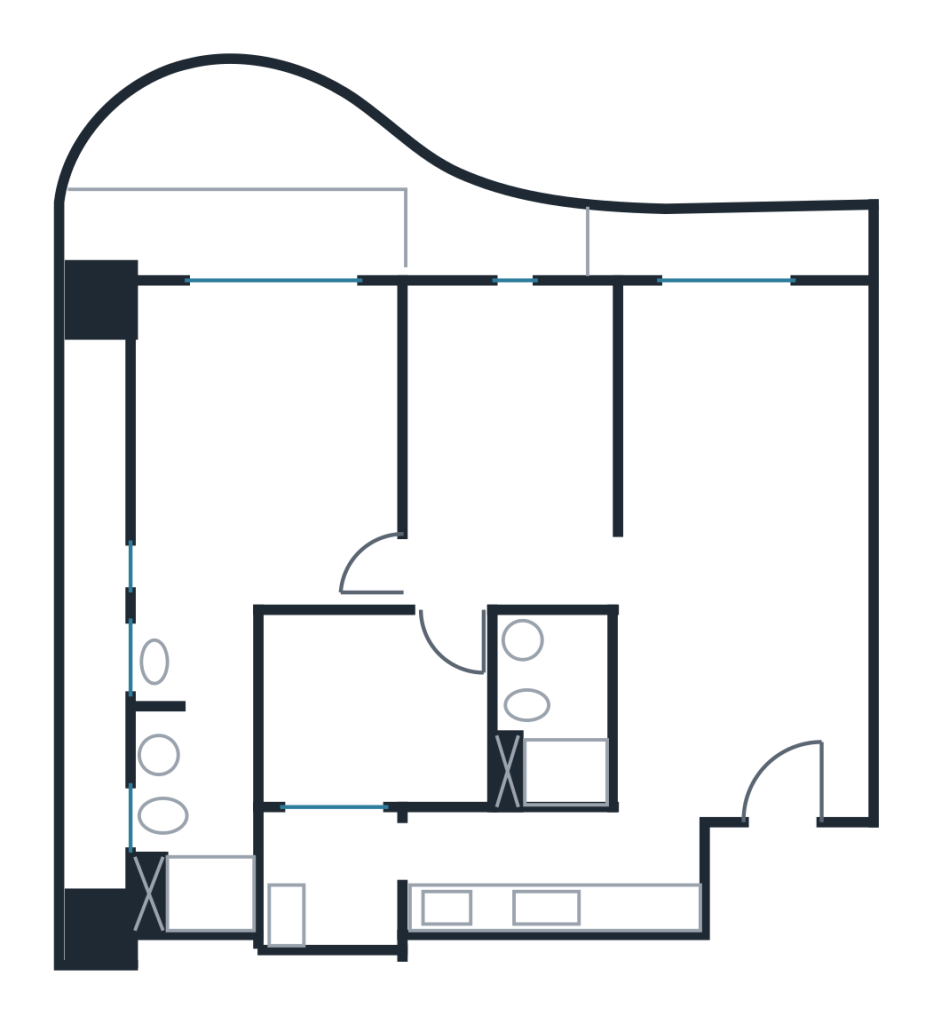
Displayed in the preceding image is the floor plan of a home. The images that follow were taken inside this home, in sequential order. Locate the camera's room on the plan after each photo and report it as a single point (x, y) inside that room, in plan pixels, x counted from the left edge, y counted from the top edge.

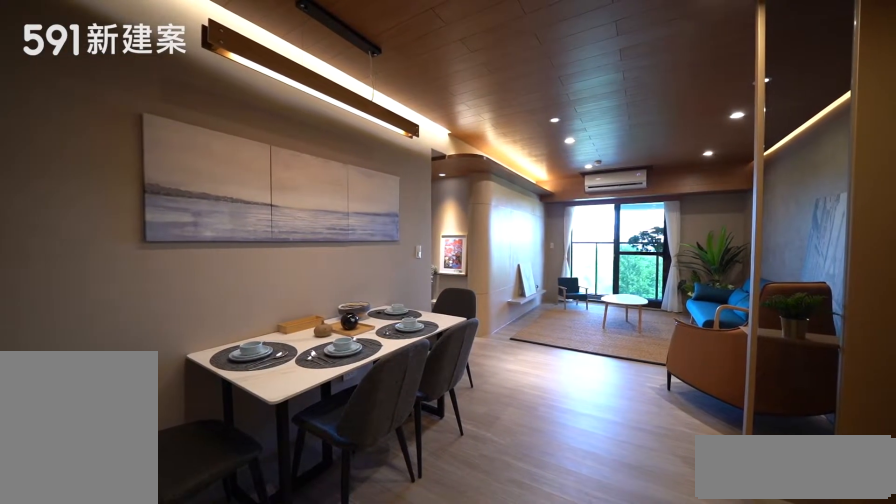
(747, 701)
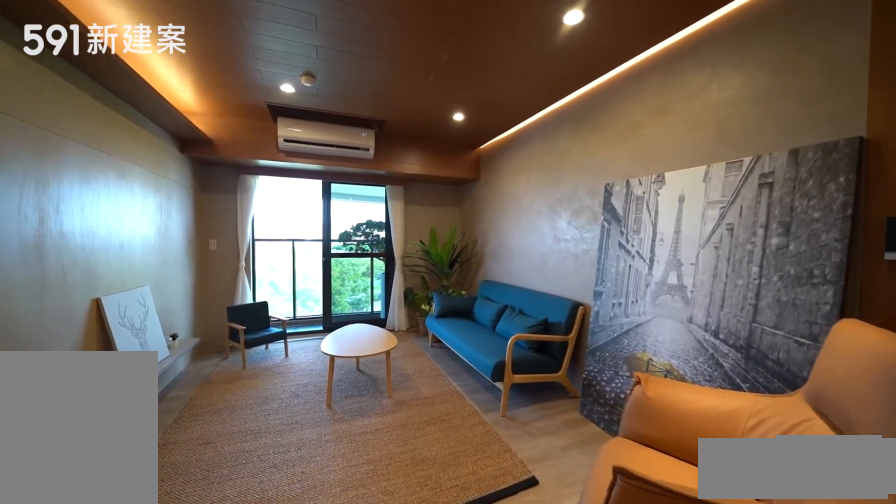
(741, 429)
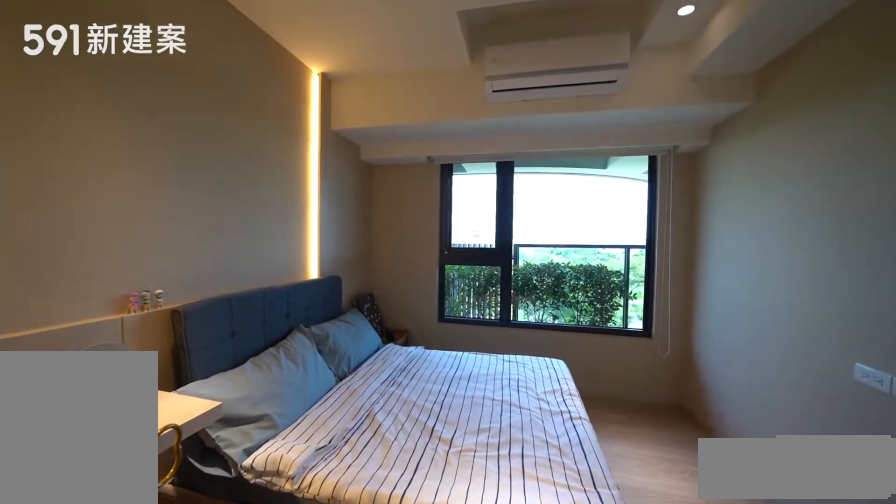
(505, 403)
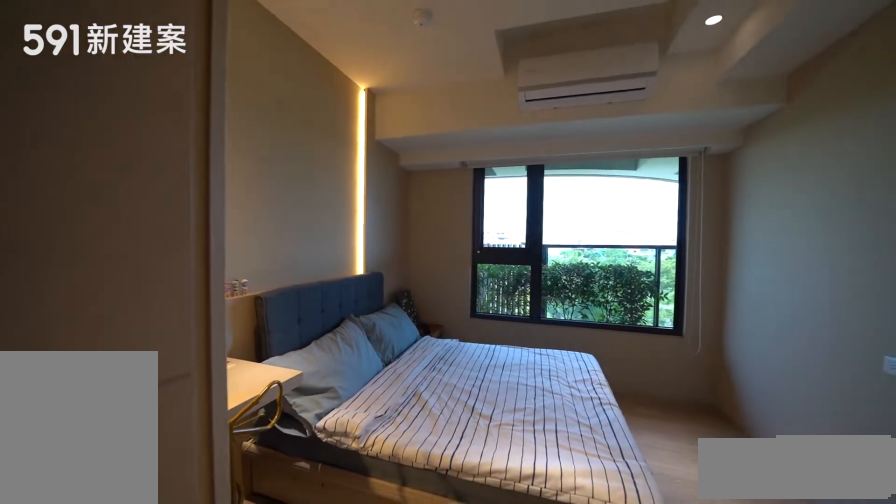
(505, 403)
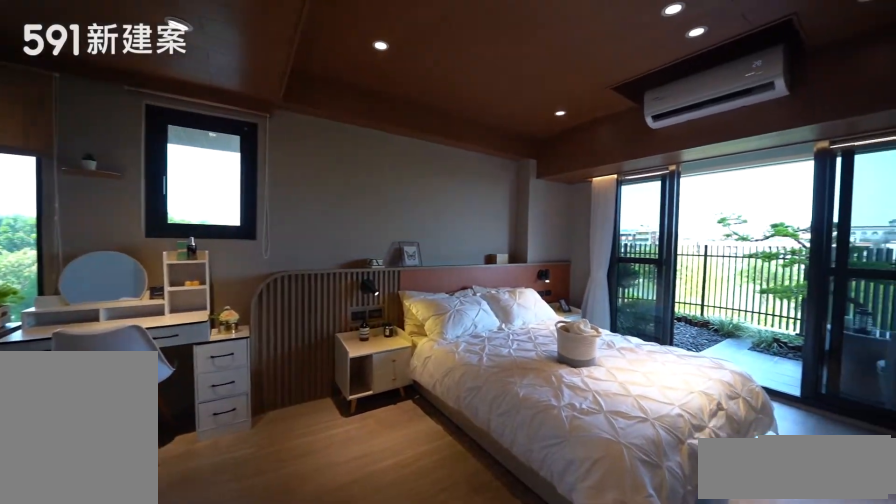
(255, 466)
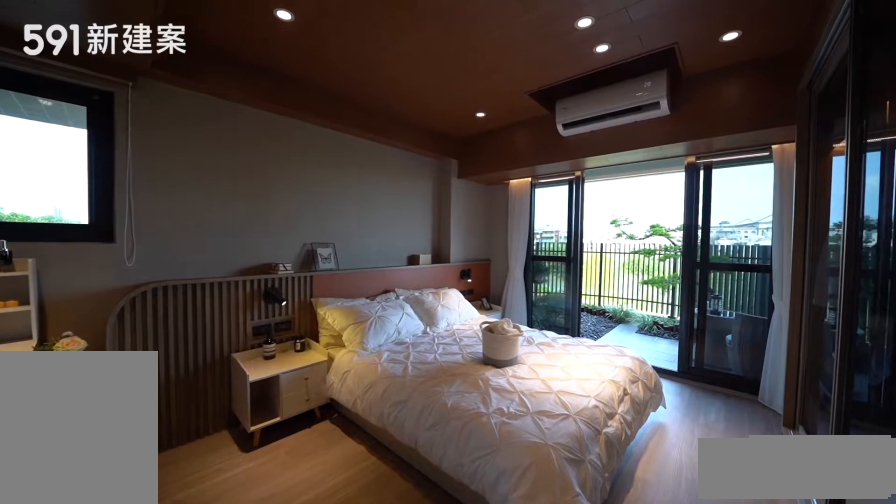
(255, 466)
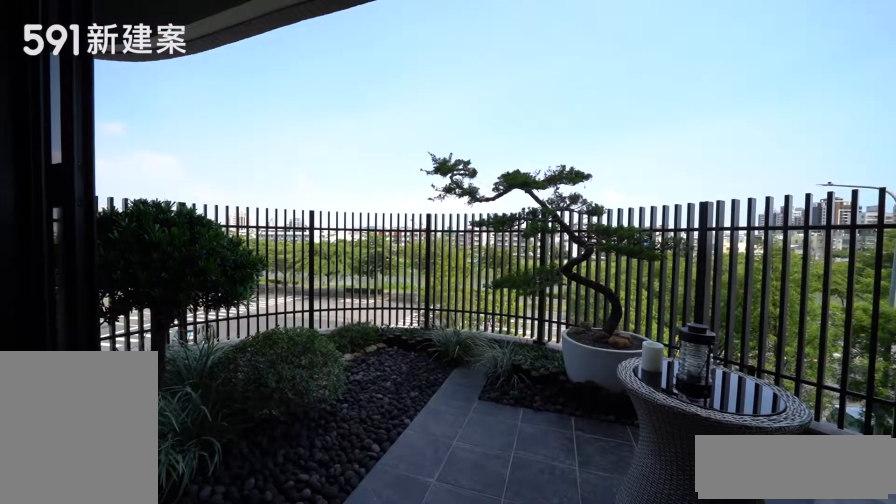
(292, 193)
